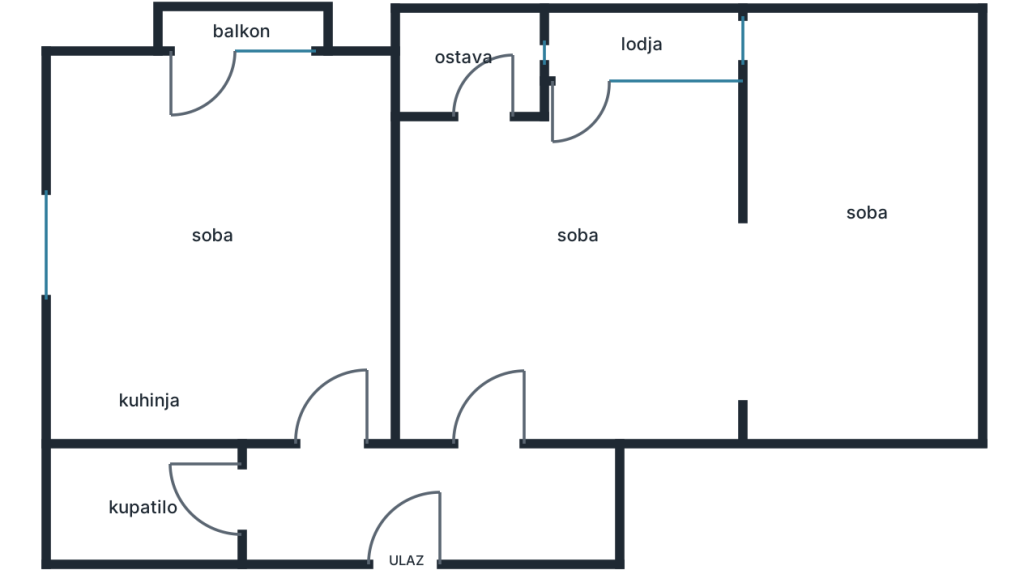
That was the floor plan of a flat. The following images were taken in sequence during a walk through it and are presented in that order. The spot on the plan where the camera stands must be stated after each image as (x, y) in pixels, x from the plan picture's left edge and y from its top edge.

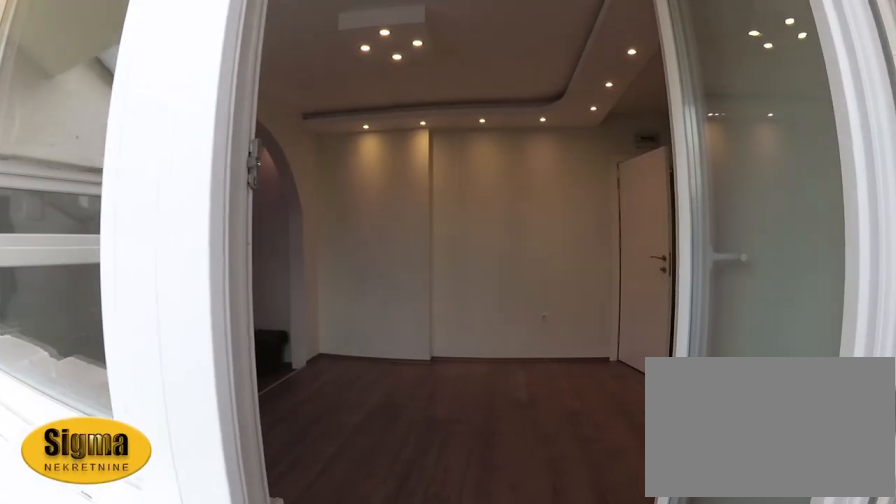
(581, 39)
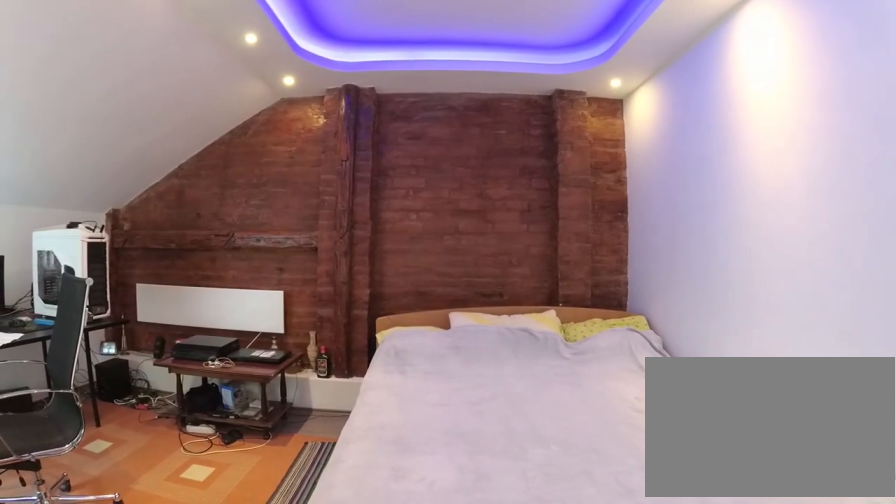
(695, 259)
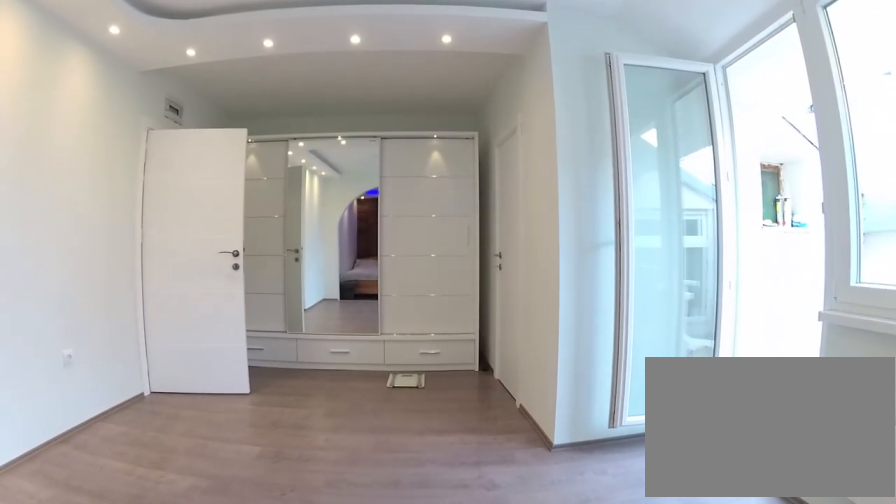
(725, 219)
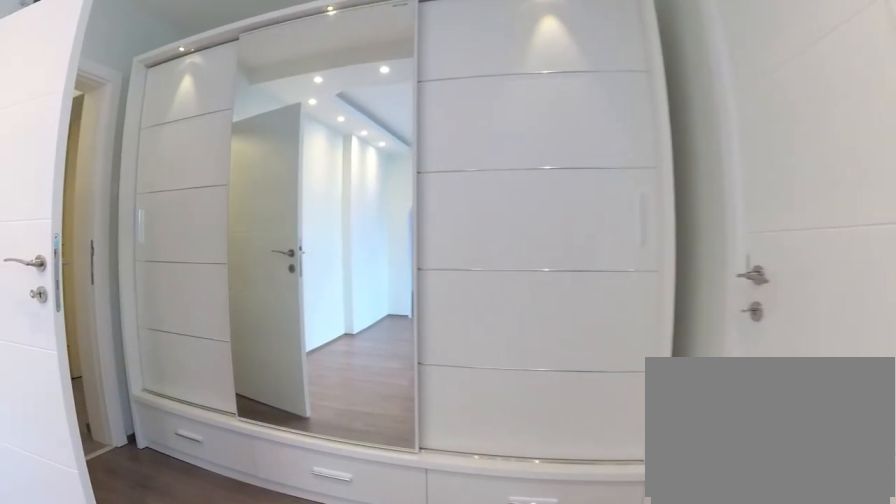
(565, 214)
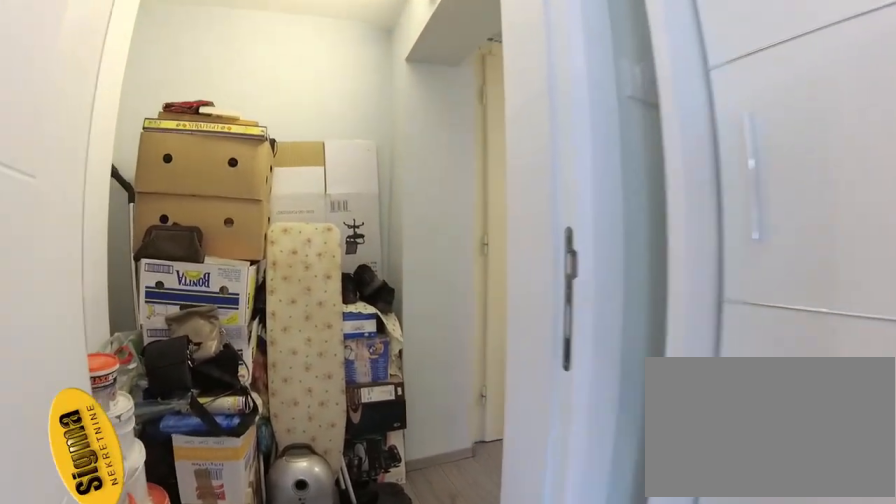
(511, 343)
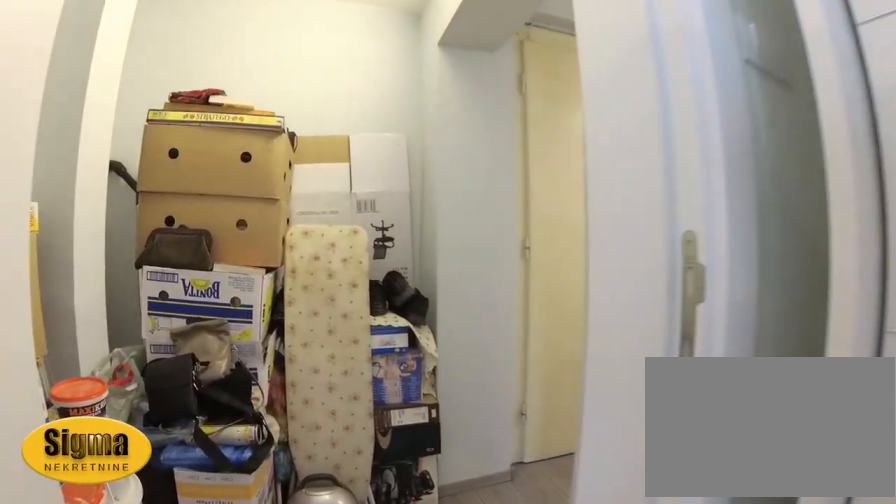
(506, 355)
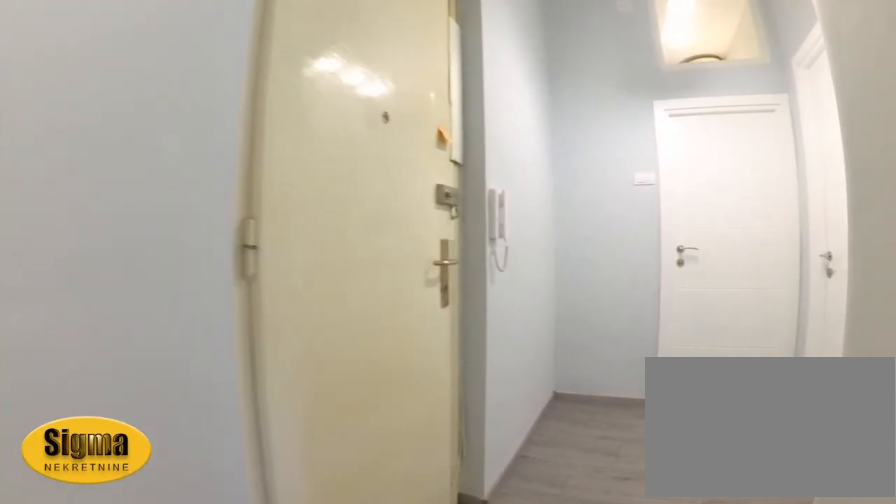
(498, 479)
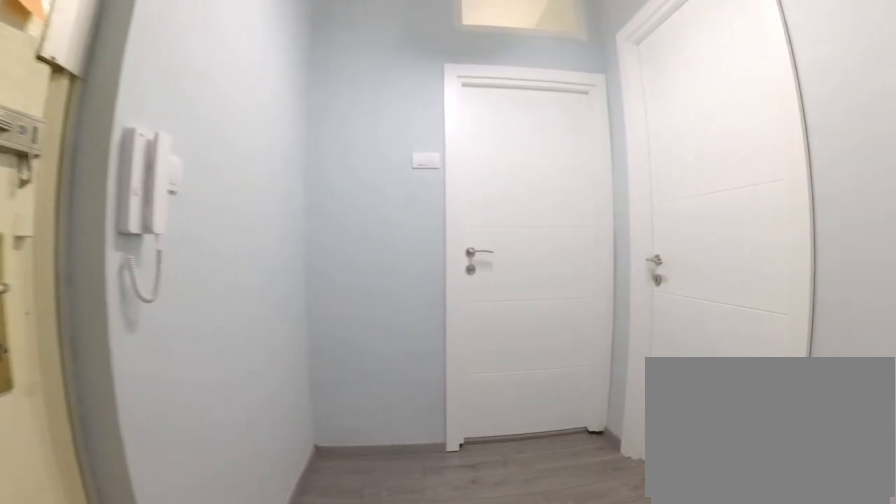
(447, 498)
